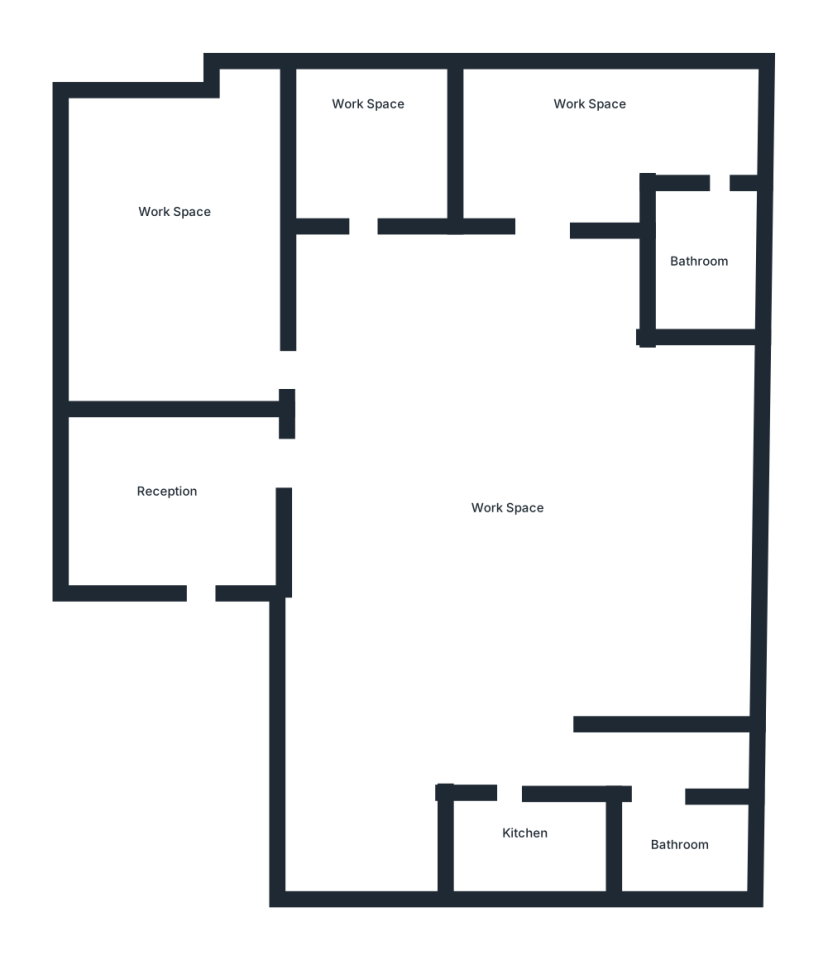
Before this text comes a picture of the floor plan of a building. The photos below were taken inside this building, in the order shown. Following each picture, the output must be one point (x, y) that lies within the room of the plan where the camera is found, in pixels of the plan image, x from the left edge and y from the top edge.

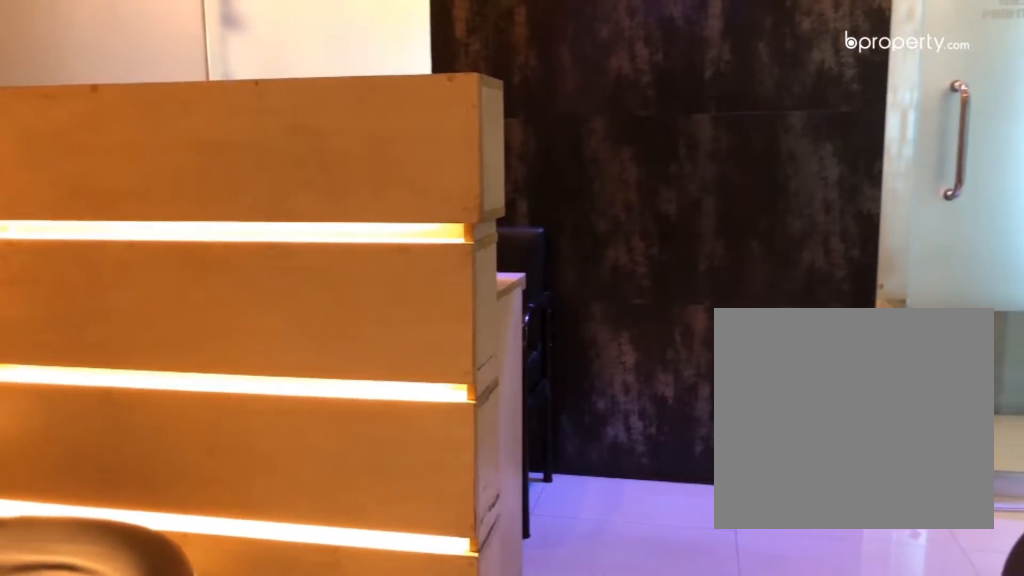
(186, 521)
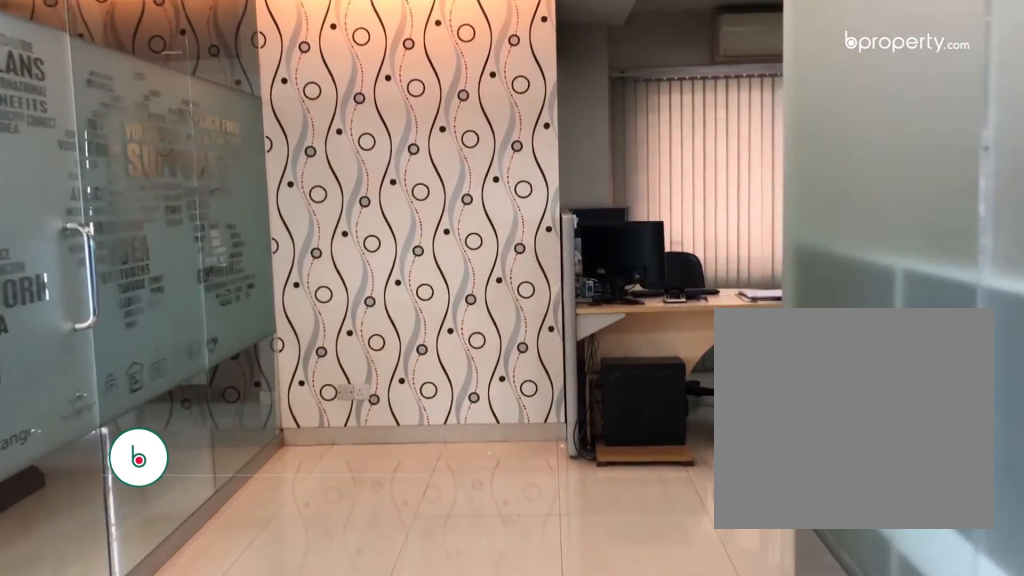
(514, 531)
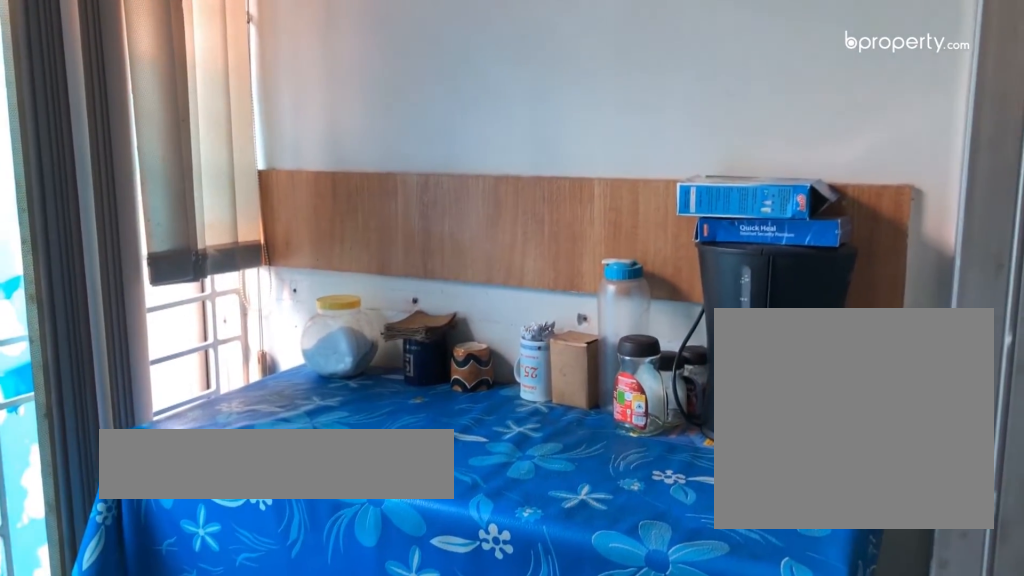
(526, 852)
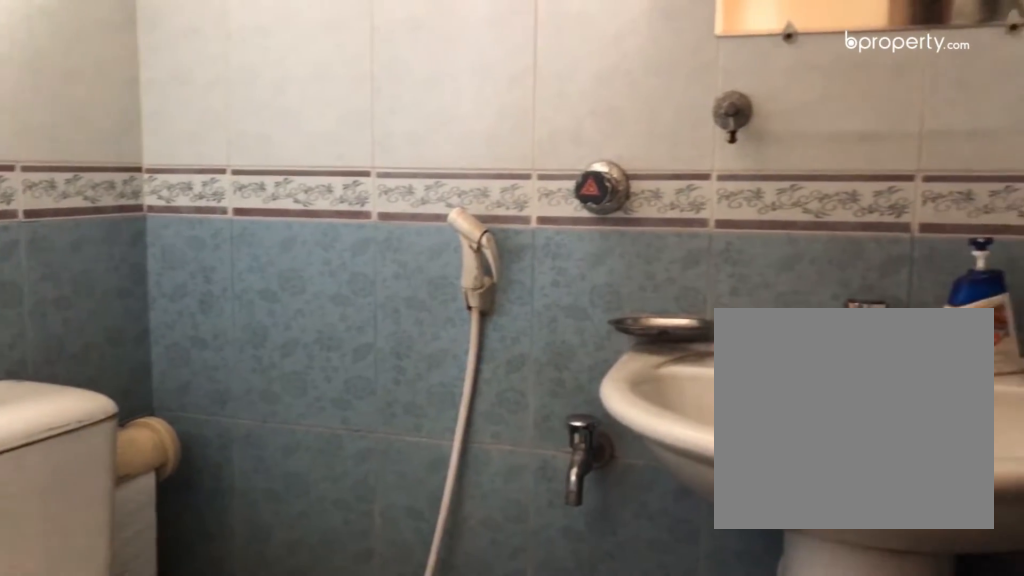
(681, 855)
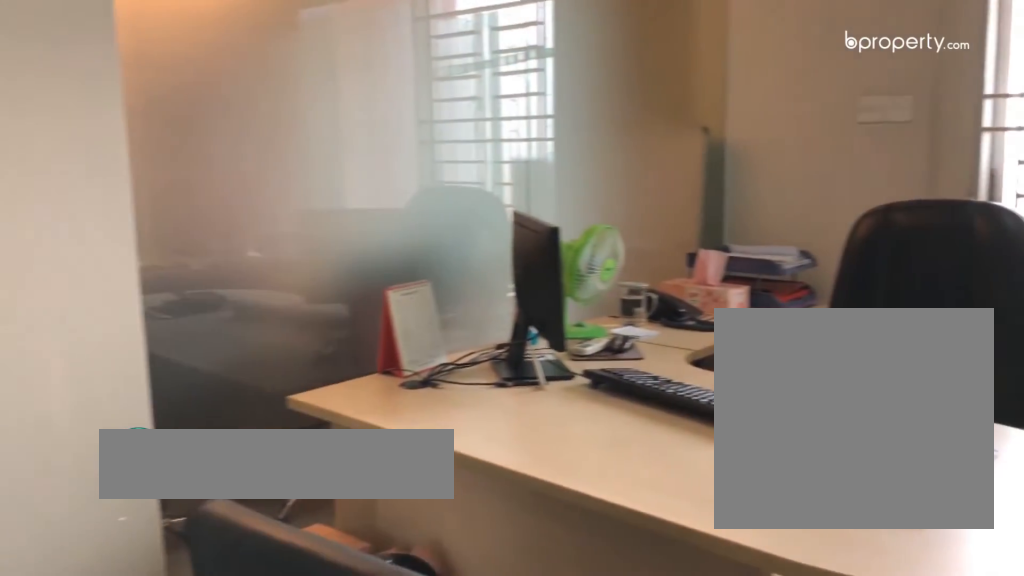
(376, 118)
